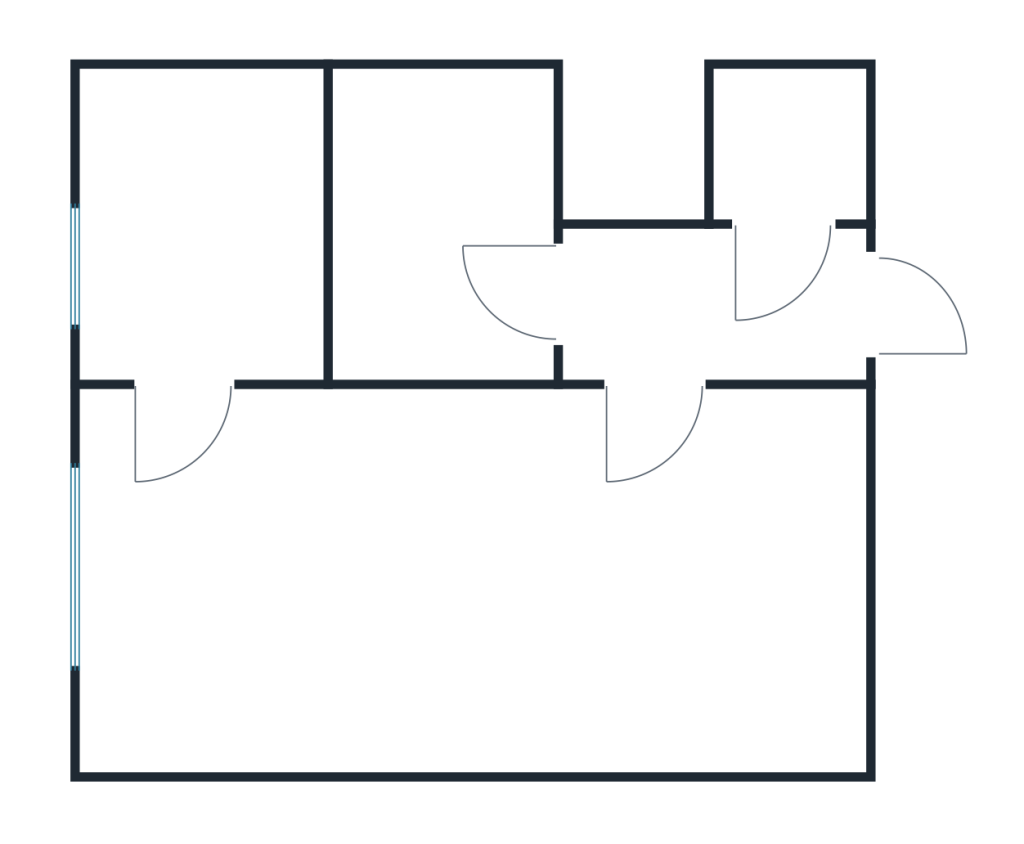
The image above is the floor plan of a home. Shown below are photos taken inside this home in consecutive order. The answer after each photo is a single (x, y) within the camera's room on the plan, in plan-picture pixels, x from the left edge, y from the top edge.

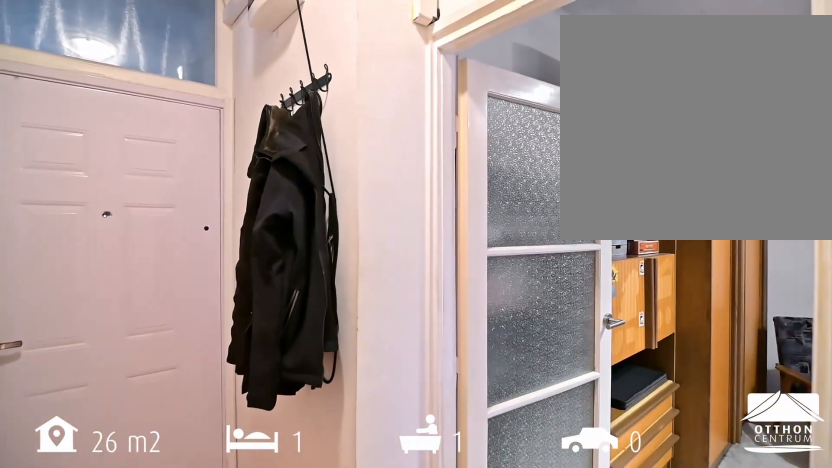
(707, 307)
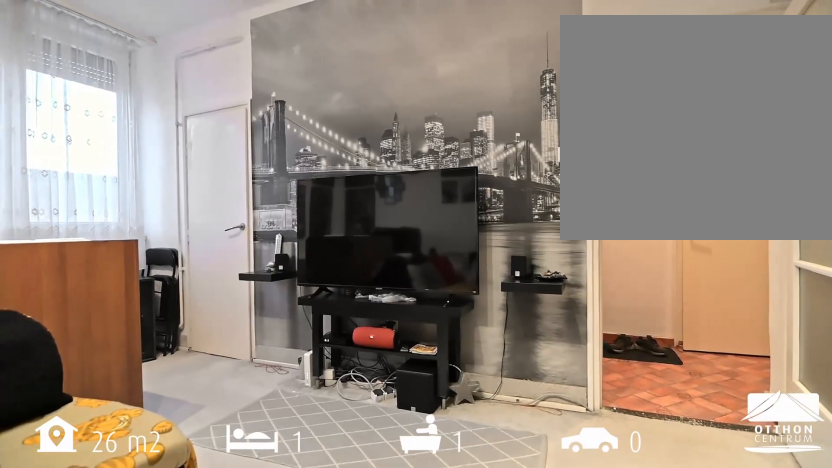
(468, 586)
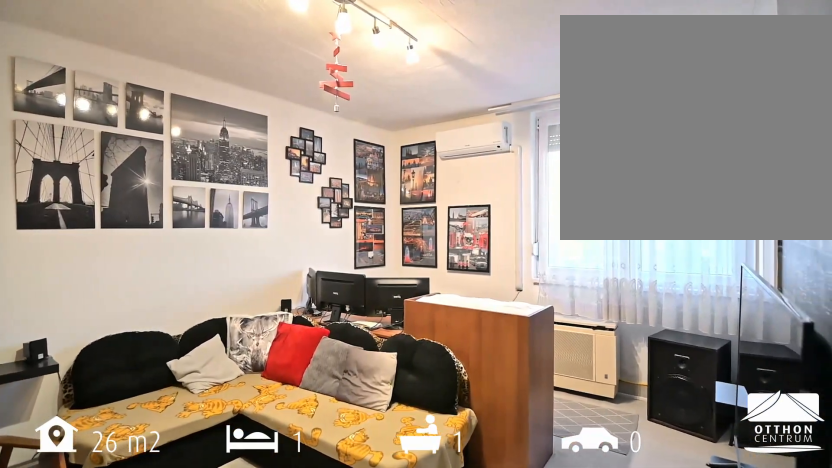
(468, 586)
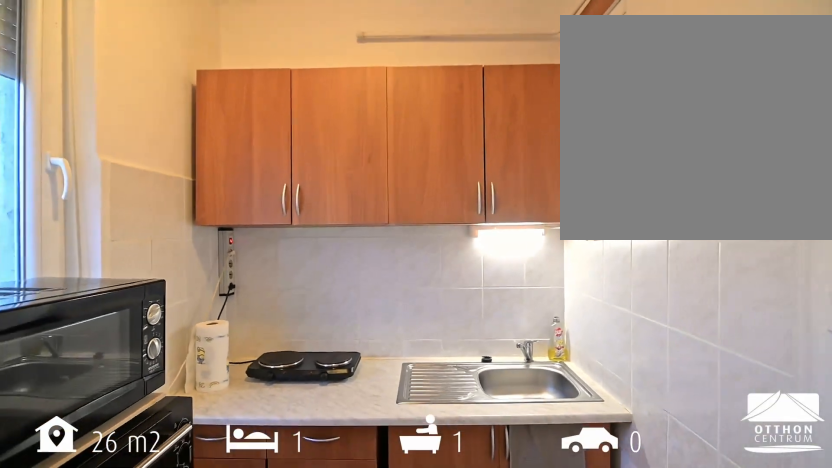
(202, 229)
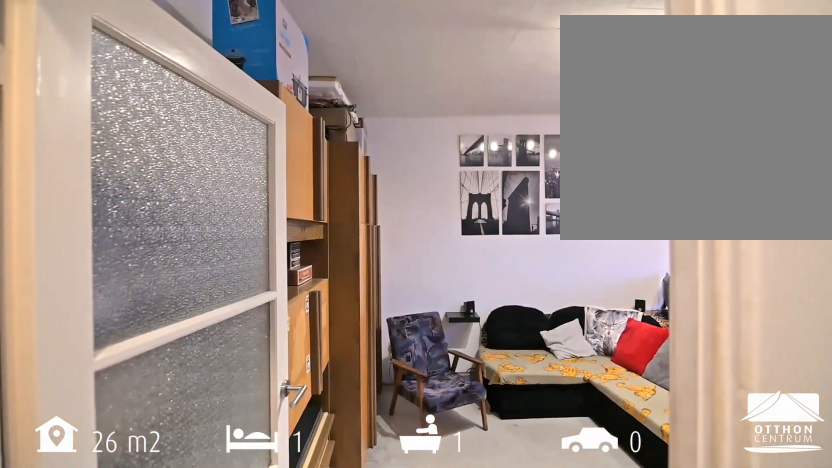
(649, 381)
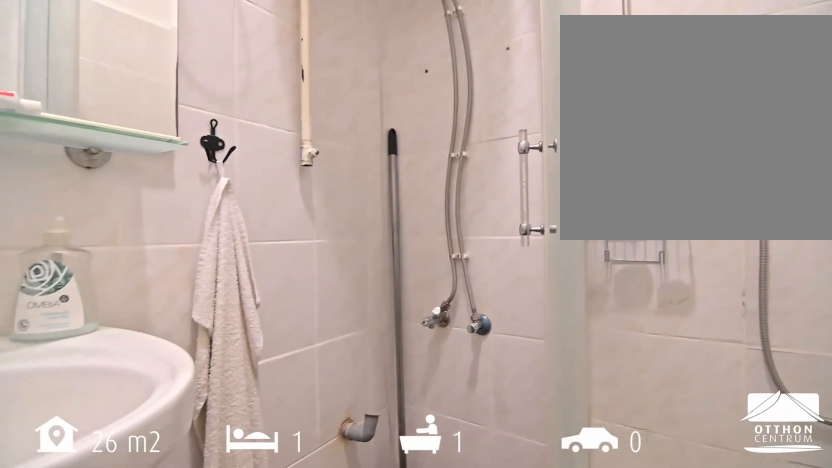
(441, 237)
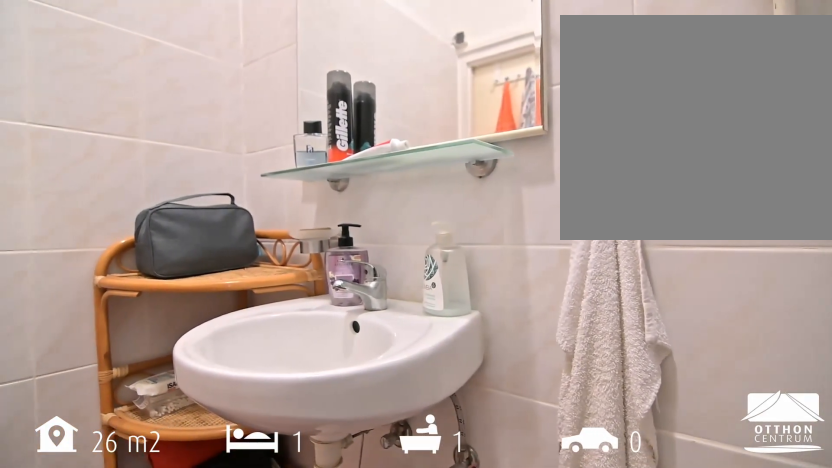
(441, 237)
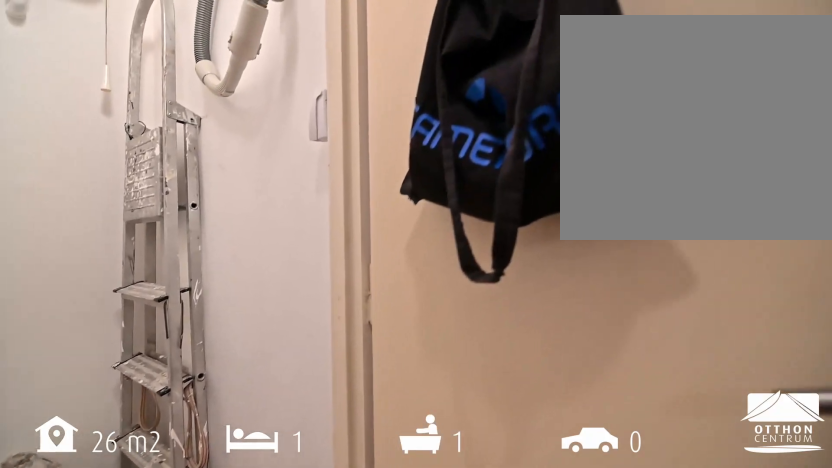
(790, 147)
